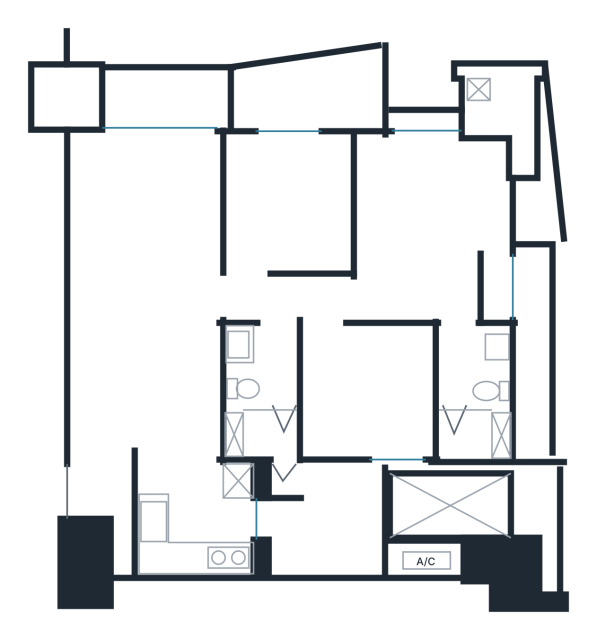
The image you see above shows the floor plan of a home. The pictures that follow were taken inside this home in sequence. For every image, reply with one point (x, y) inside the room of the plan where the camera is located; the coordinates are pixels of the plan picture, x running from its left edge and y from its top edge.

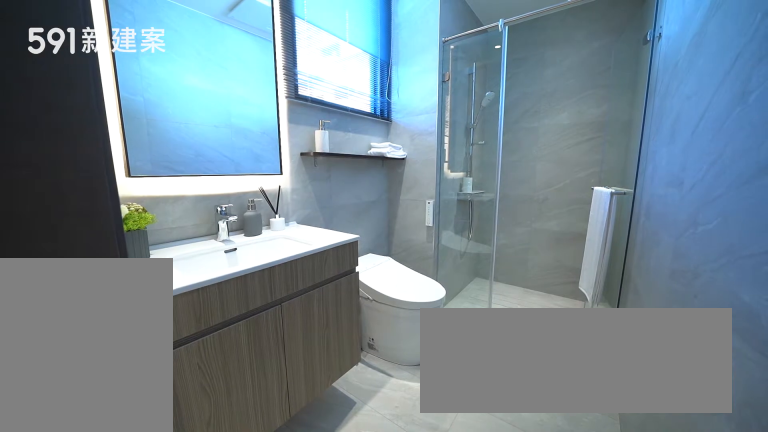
(474, 401)
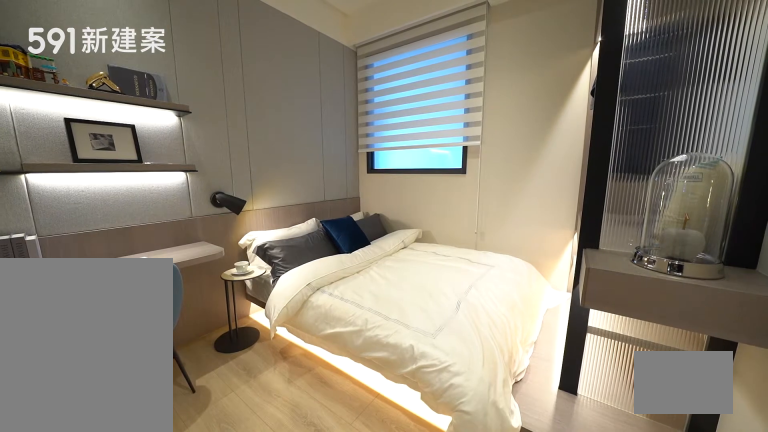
(372, 395)
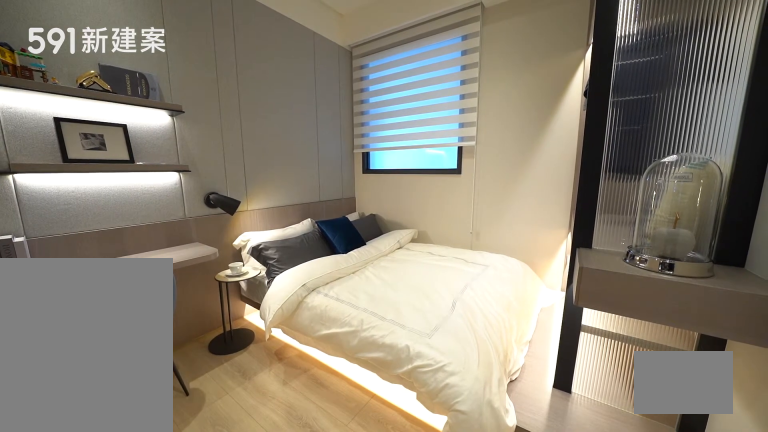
(372, 395)
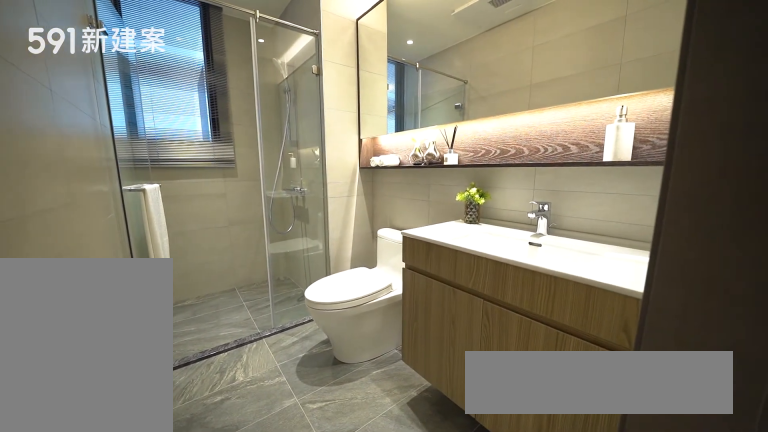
(261, 399)
